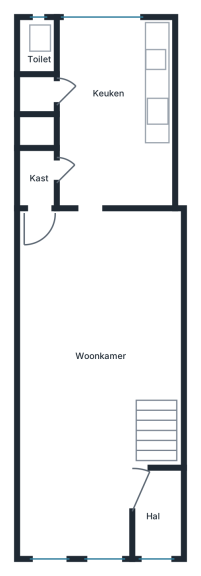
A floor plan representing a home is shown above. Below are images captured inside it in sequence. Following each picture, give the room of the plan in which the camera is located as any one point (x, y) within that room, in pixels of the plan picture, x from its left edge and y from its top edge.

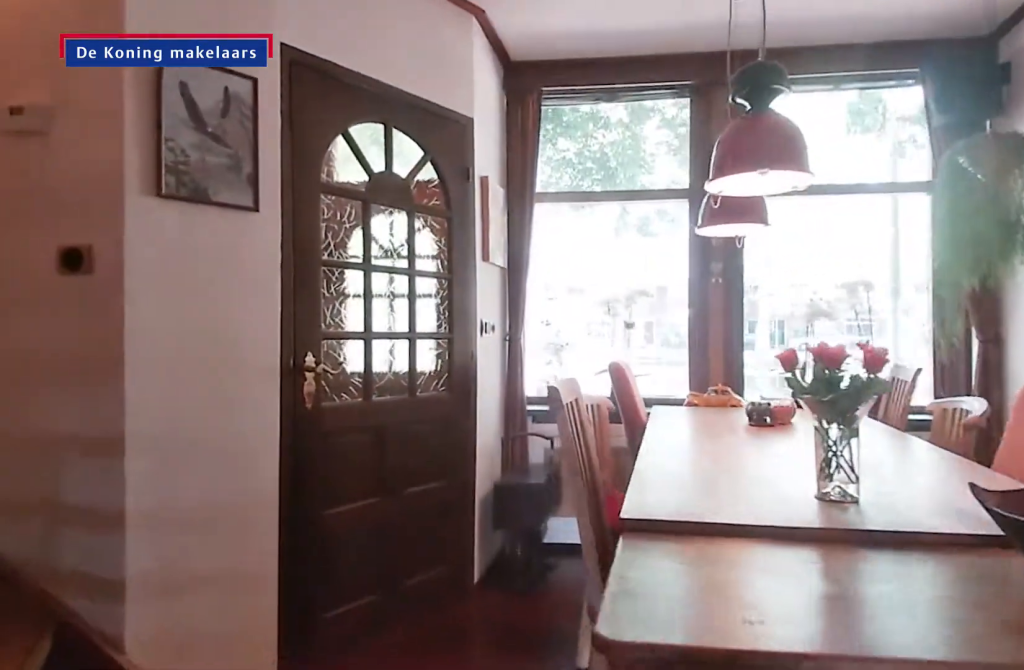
(85, 410)
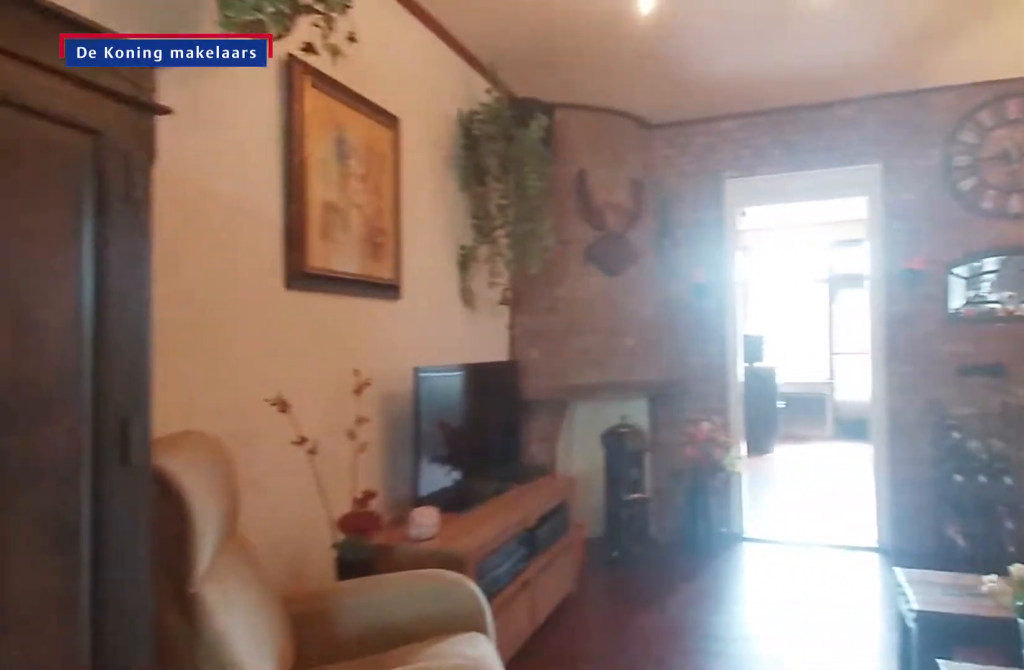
(85, 410)
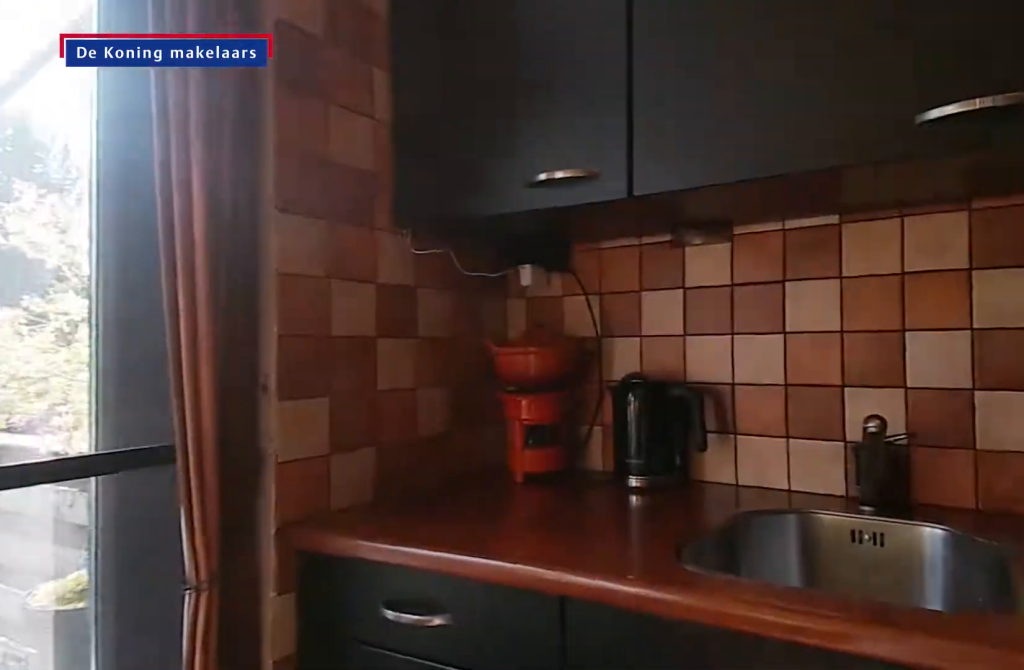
(91, 70)
